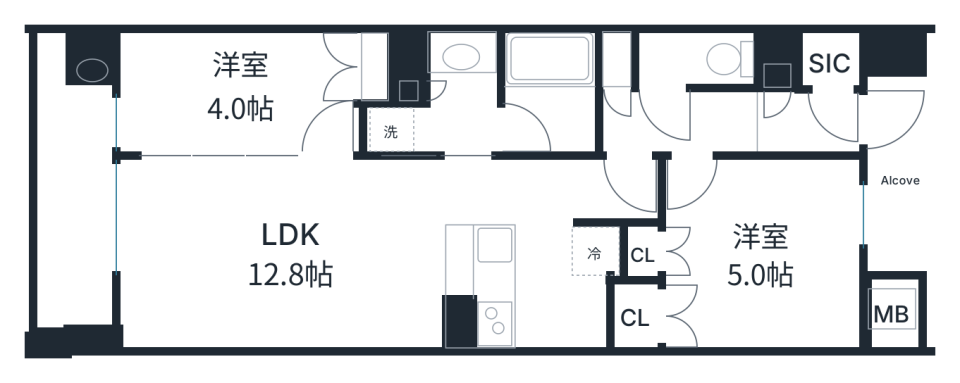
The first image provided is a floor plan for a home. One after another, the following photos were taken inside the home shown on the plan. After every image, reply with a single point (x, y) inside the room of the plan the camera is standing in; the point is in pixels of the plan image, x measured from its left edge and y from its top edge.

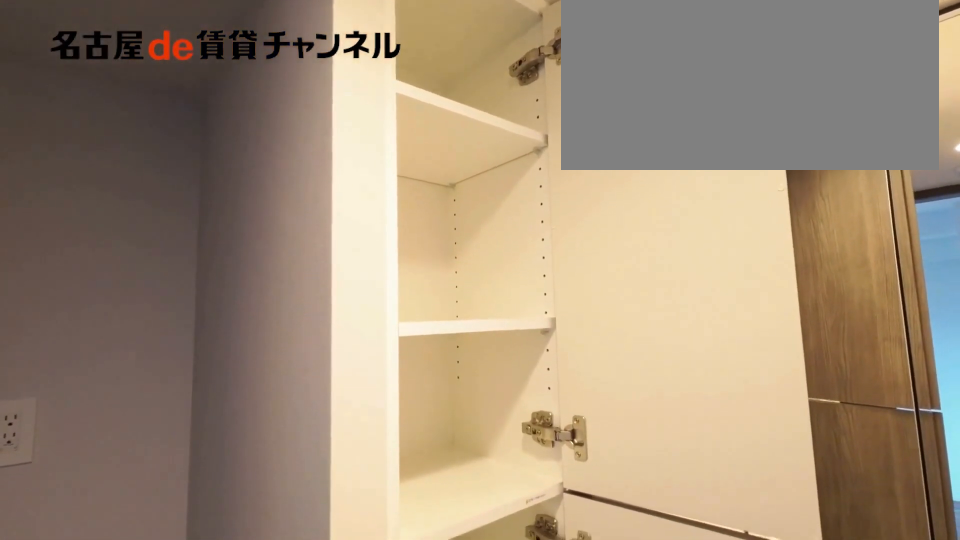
(435, 100)
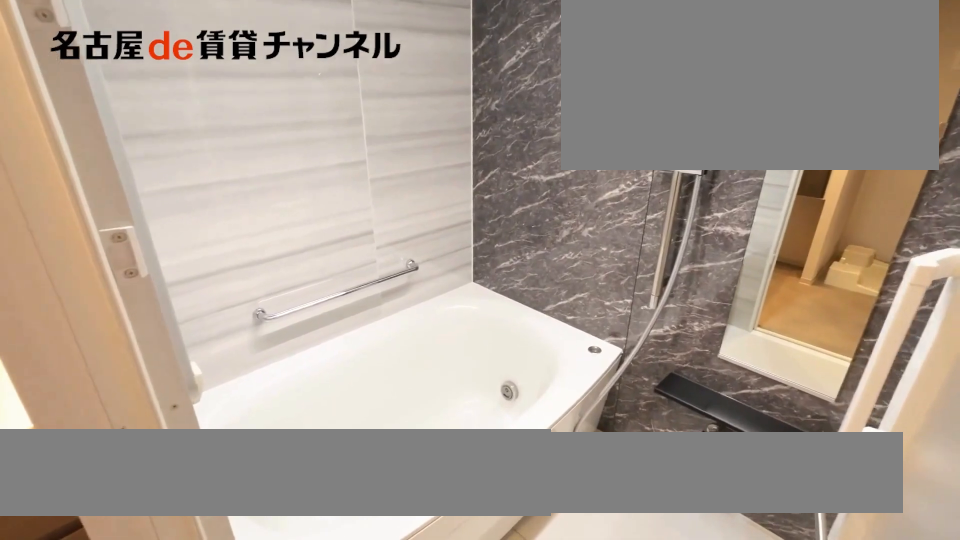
(547, 96)
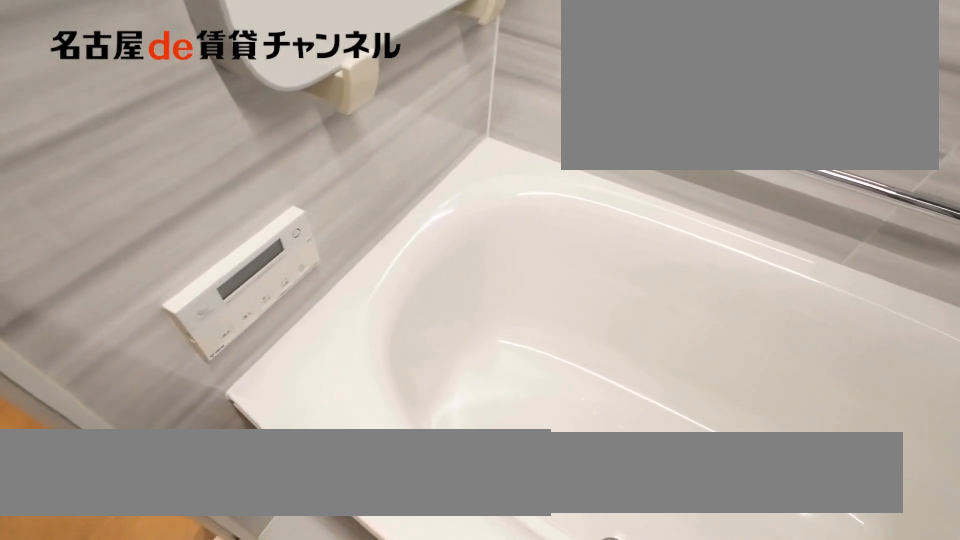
(547, 96)
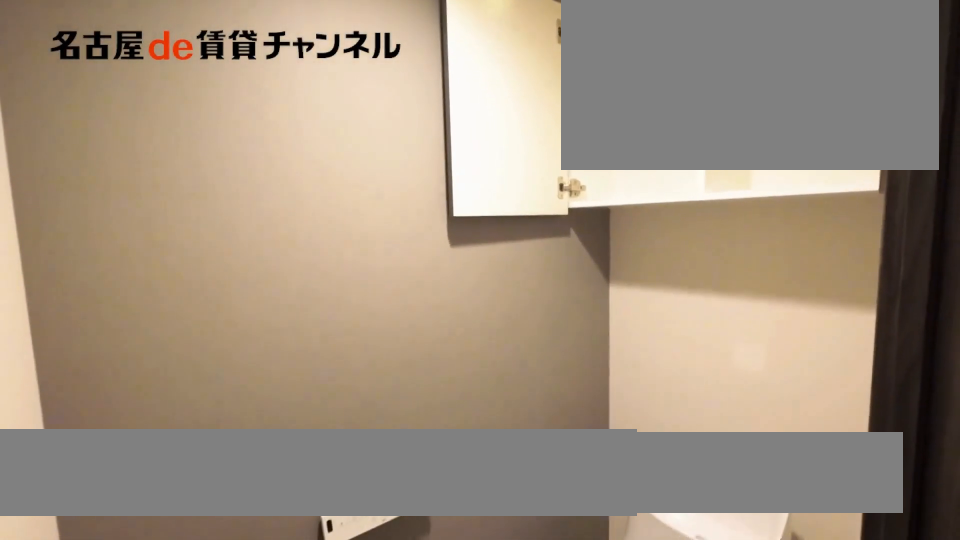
(695, 61)
